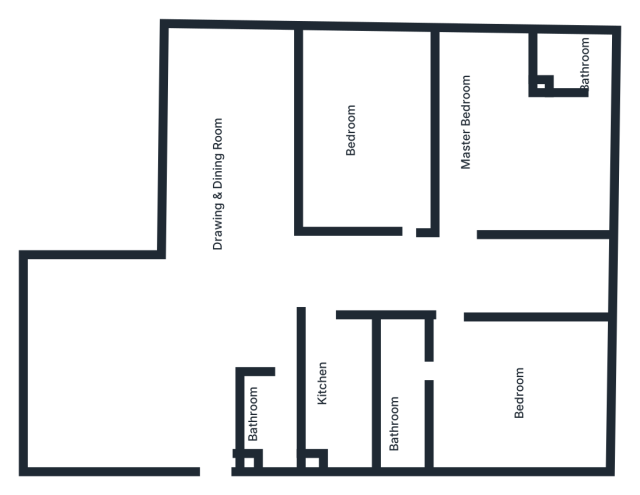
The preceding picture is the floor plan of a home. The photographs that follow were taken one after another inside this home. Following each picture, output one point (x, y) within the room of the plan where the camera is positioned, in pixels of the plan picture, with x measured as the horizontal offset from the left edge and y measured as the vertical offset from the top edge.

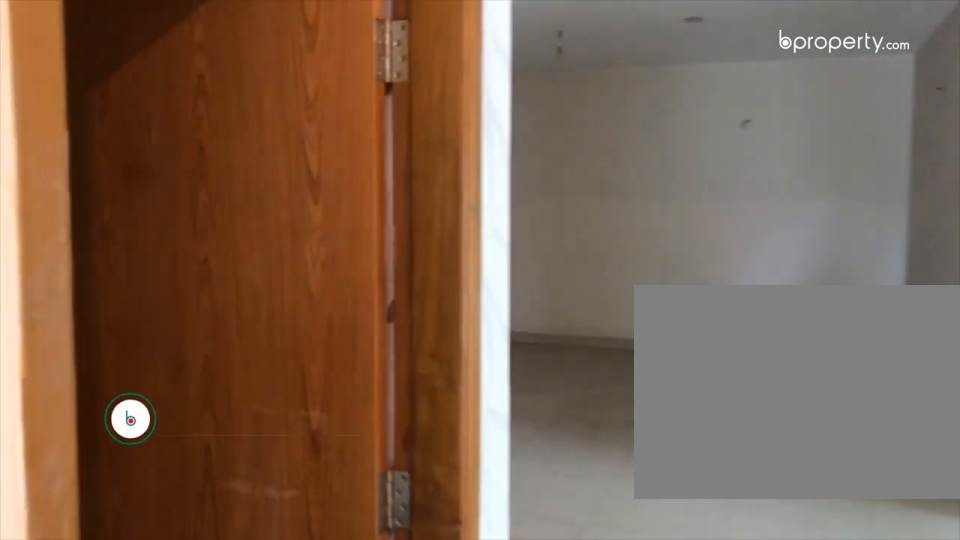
(321, 298)
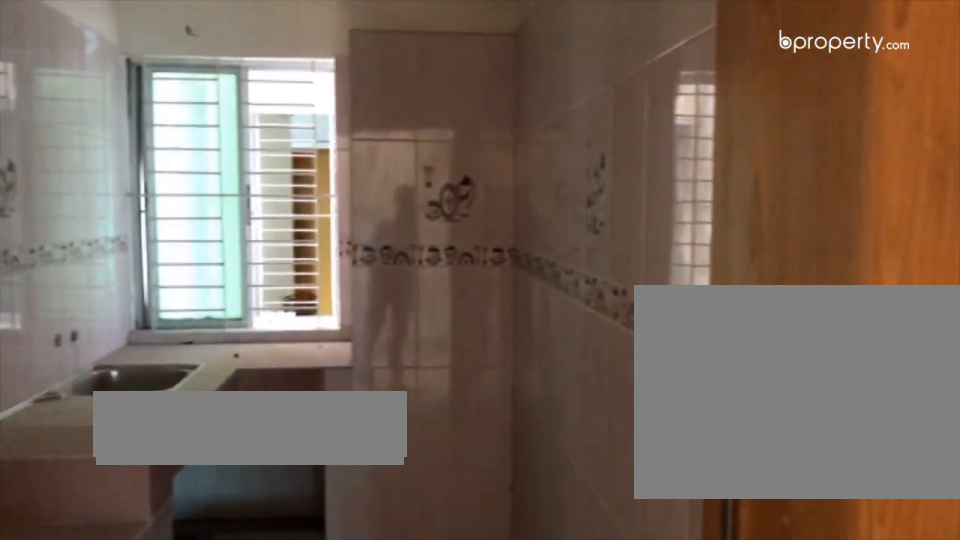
(322, 390)
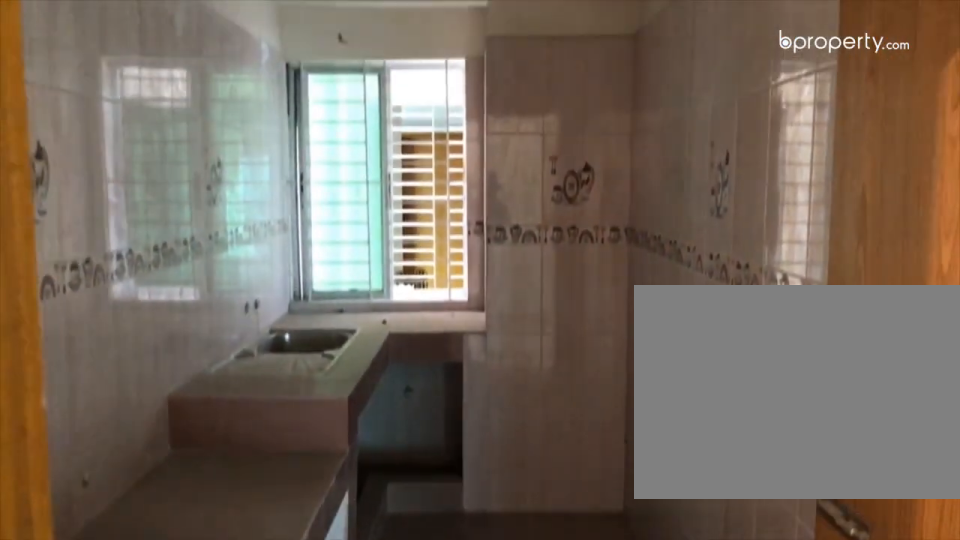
(322, 390)
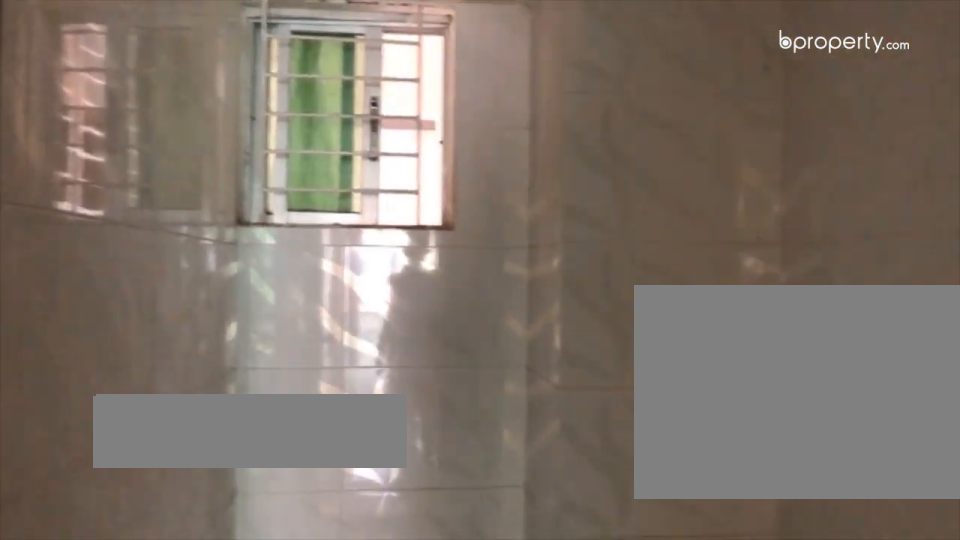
(278, 416)
